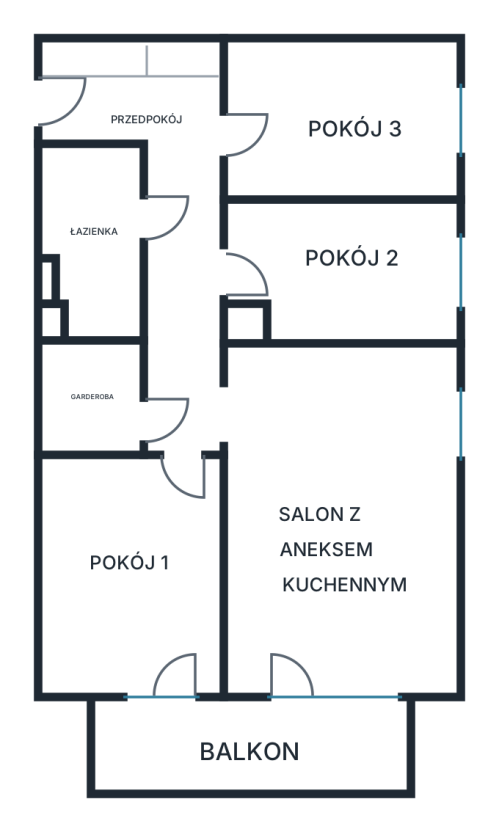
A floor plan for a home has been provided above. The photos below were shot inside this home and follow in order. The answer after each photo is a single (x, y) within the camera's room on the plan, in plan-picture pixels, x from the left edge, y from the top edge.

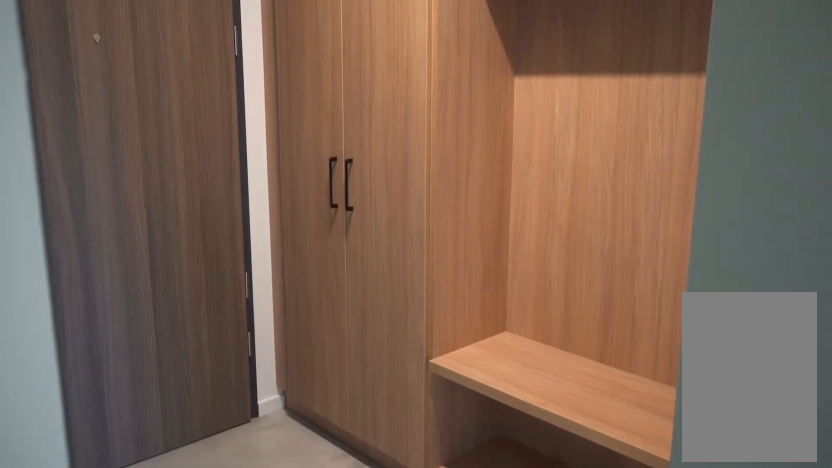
(165, 203)
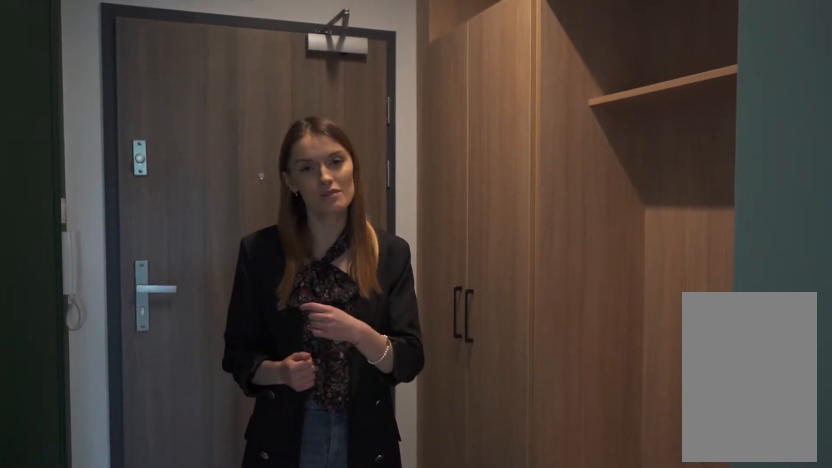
(164, 204)
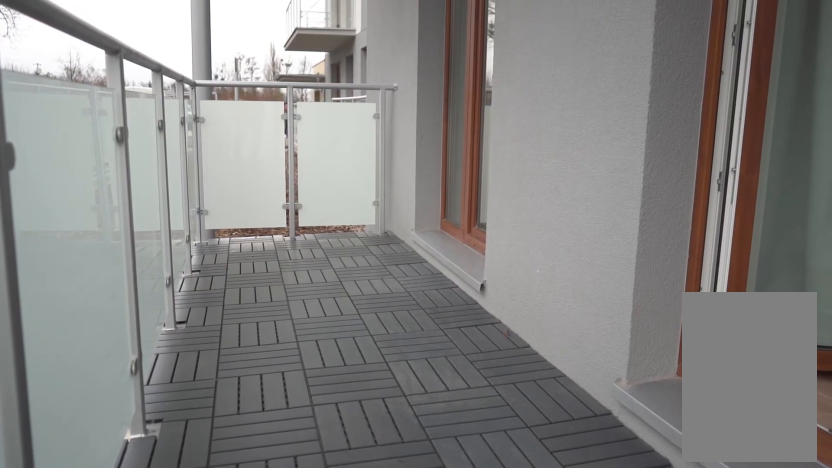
(251, 744)
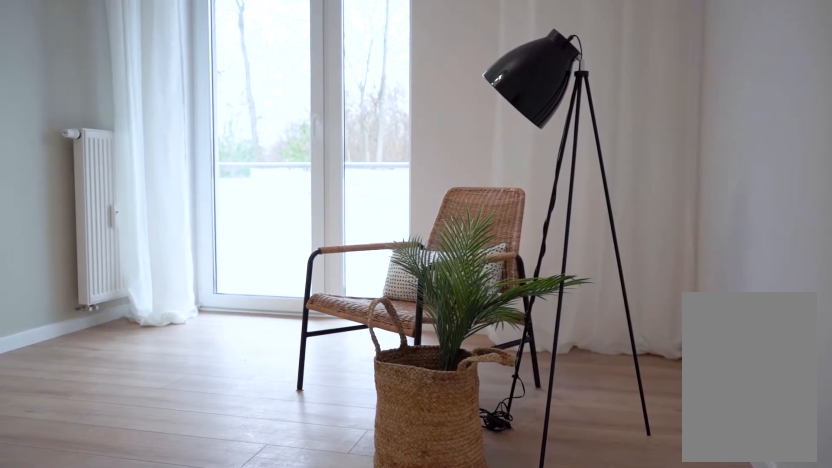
(128, 575)
